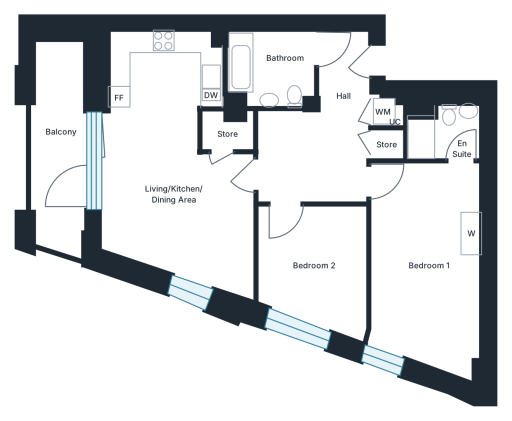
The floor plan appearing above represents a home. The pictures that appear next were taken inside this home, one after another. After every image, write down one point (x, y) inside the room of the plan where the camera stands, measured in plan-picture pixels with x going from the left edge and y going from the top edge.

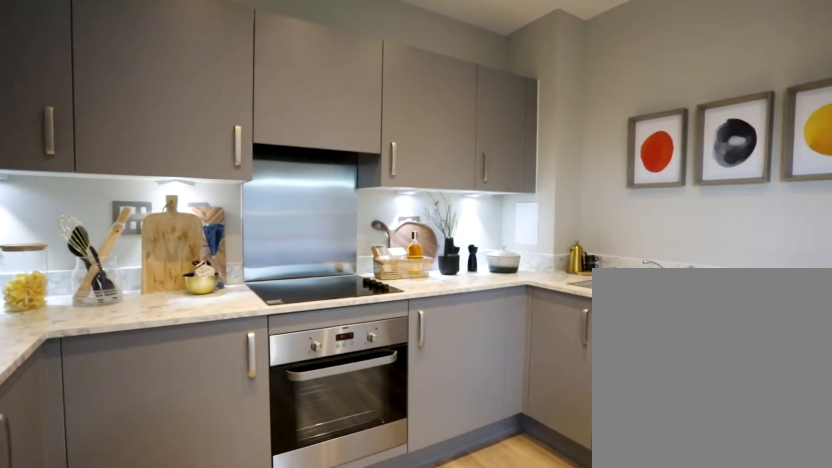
(176, 162)
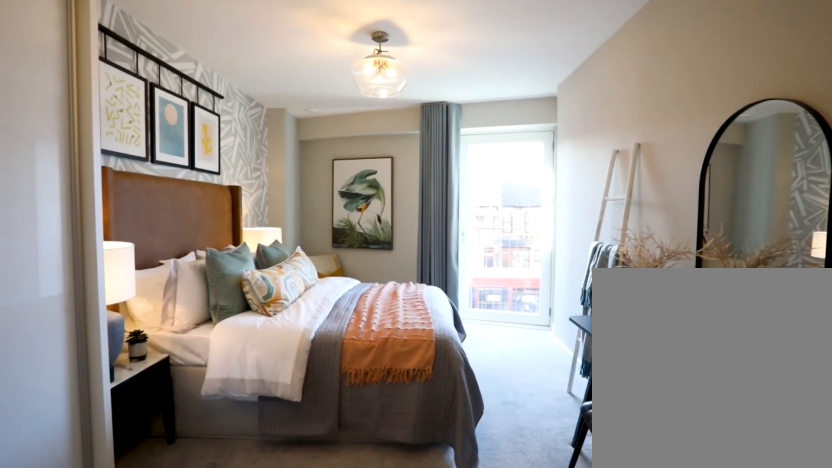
(430, 246)
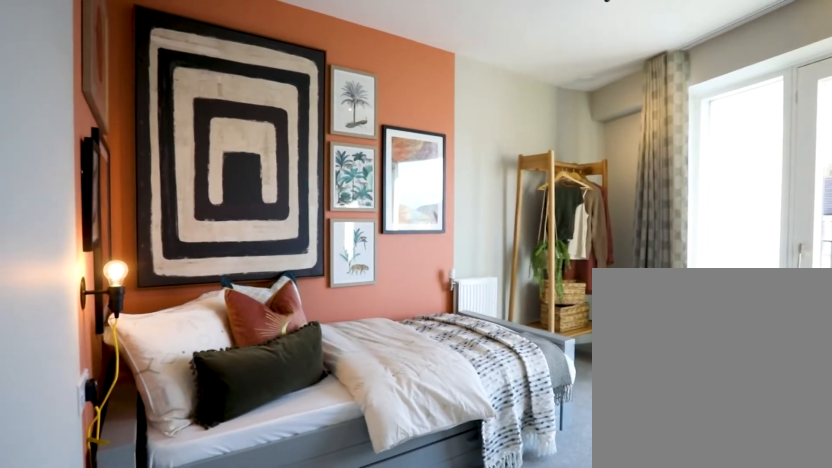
(315, 267)
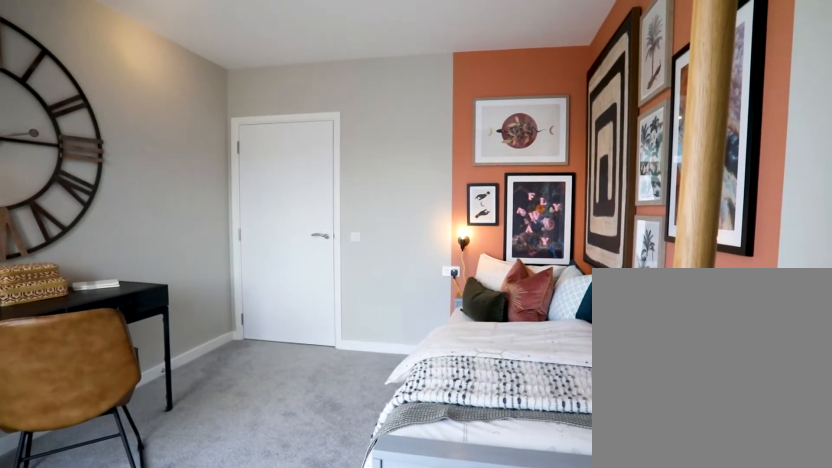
(315, 267)
